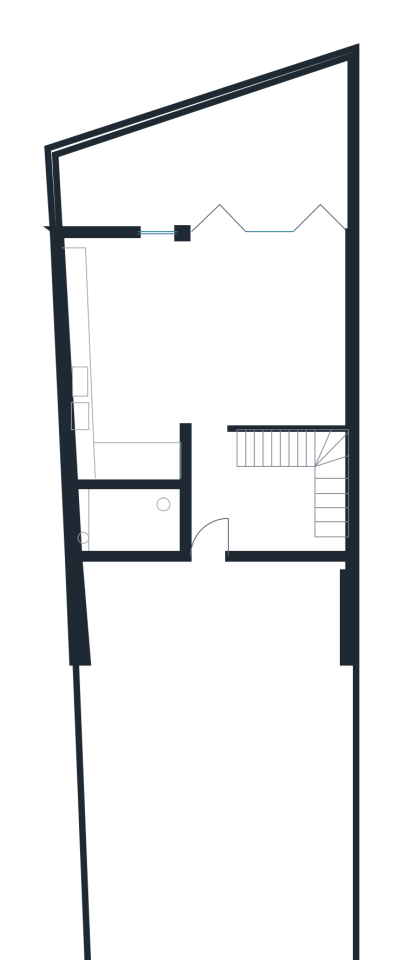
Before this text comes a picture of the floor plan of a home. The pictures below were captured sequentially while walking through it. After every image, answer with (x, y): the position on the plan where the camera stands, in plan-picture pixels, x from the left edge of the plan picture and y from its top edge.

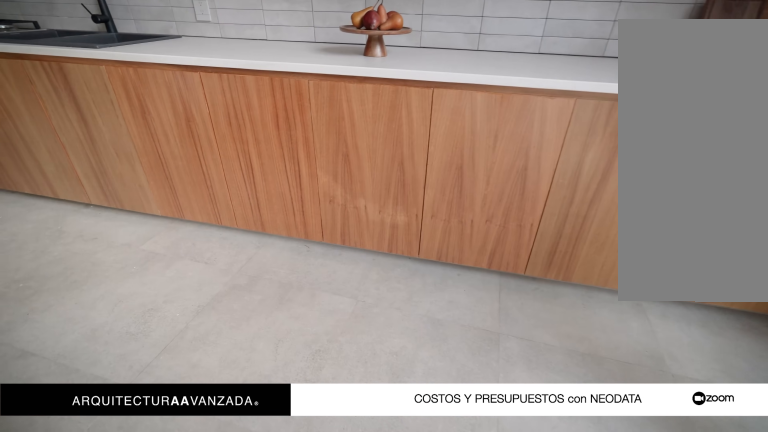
(180, 289)
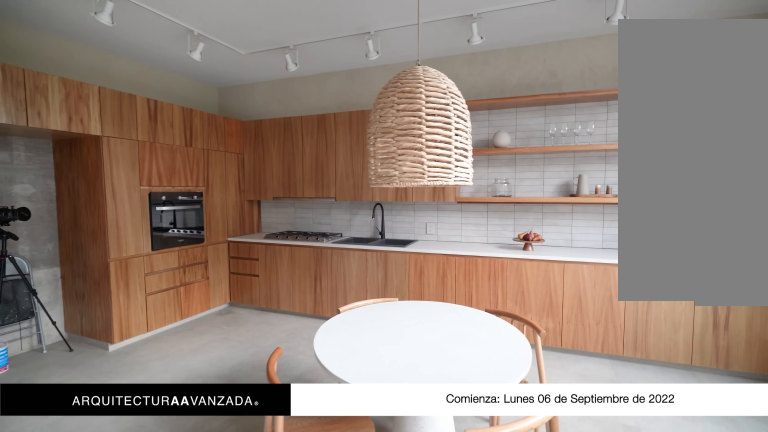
(178, 278)
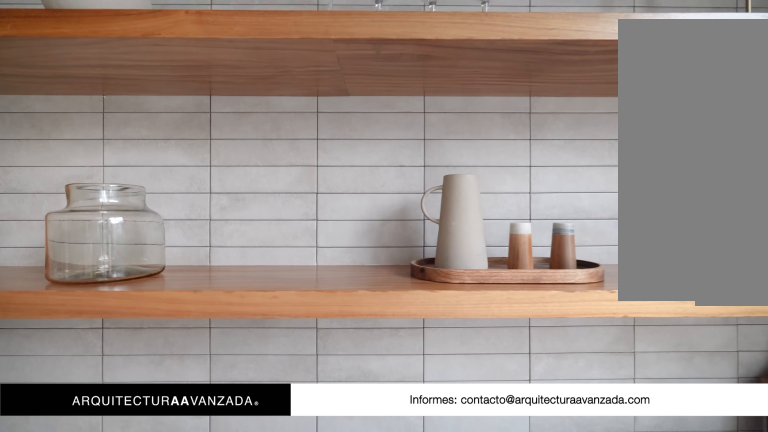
(103, 307)
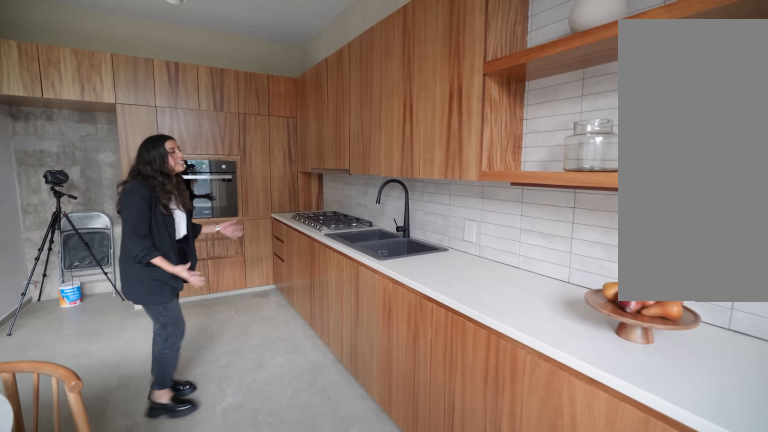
(113, 277)
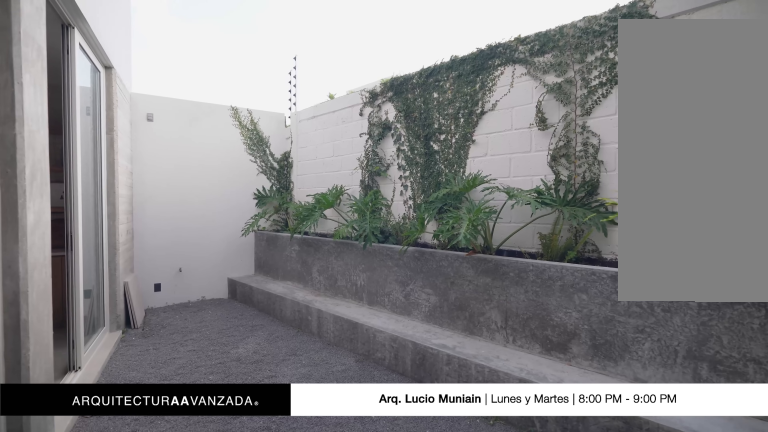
(300, 193)
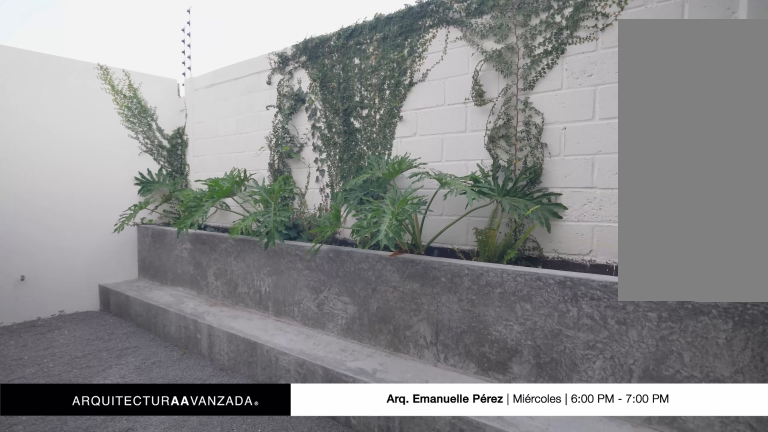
(302, 194)
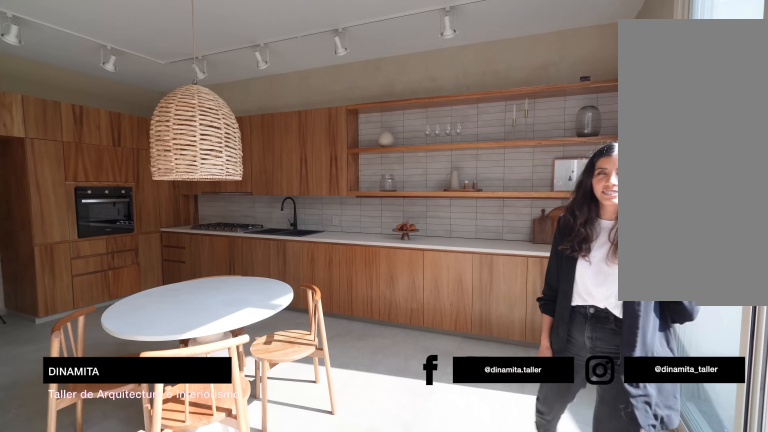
(222, 299)
